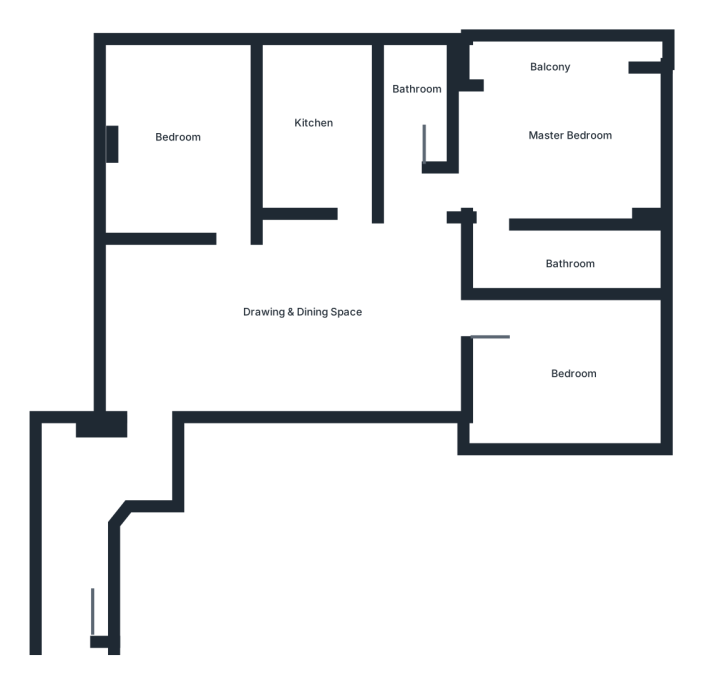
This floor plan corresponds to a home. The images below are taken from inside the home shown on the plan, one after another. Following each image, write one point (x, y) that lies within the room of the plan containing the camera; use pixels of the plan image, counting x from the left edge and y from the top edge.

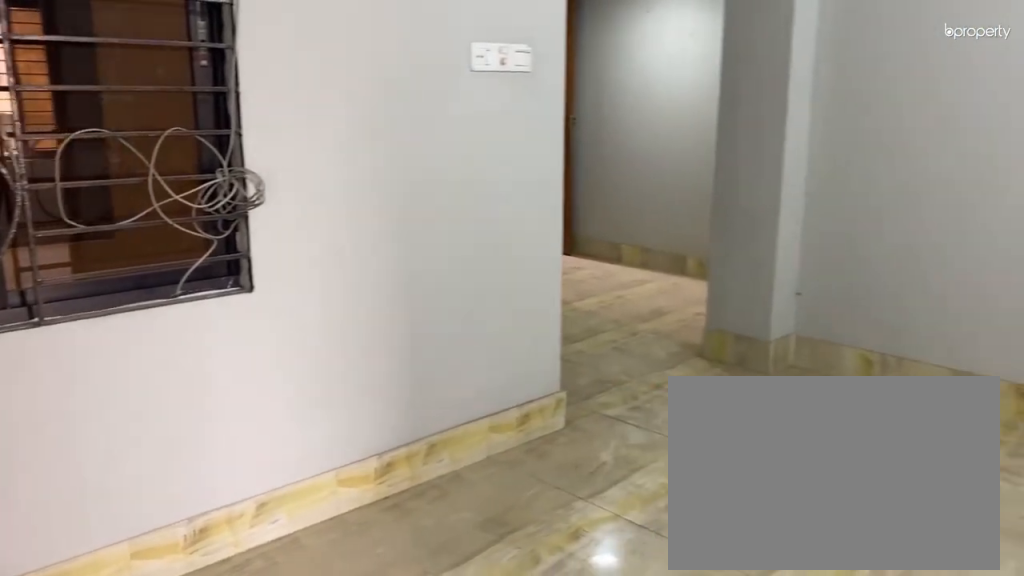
(297, 289)
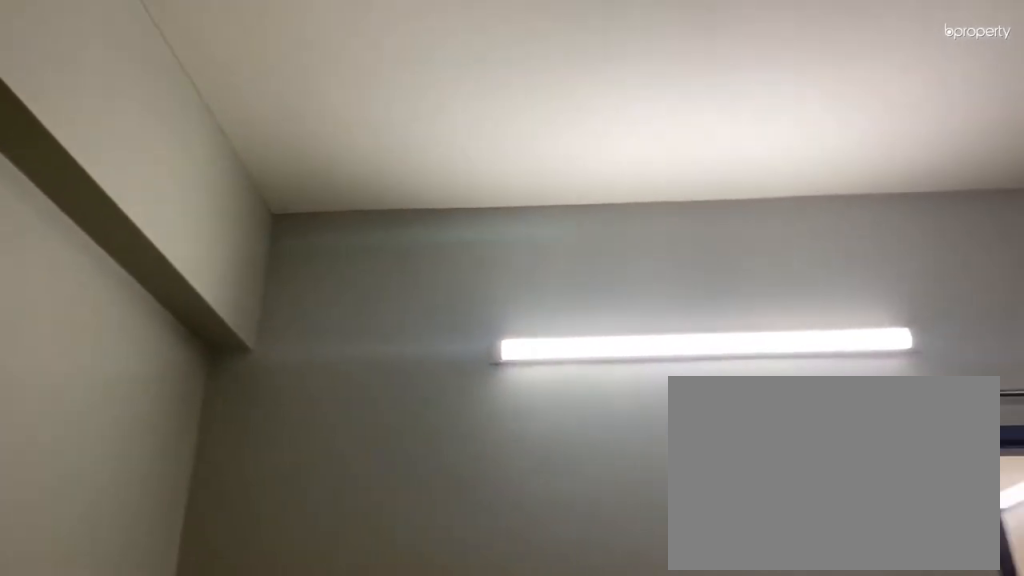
(298, 288)
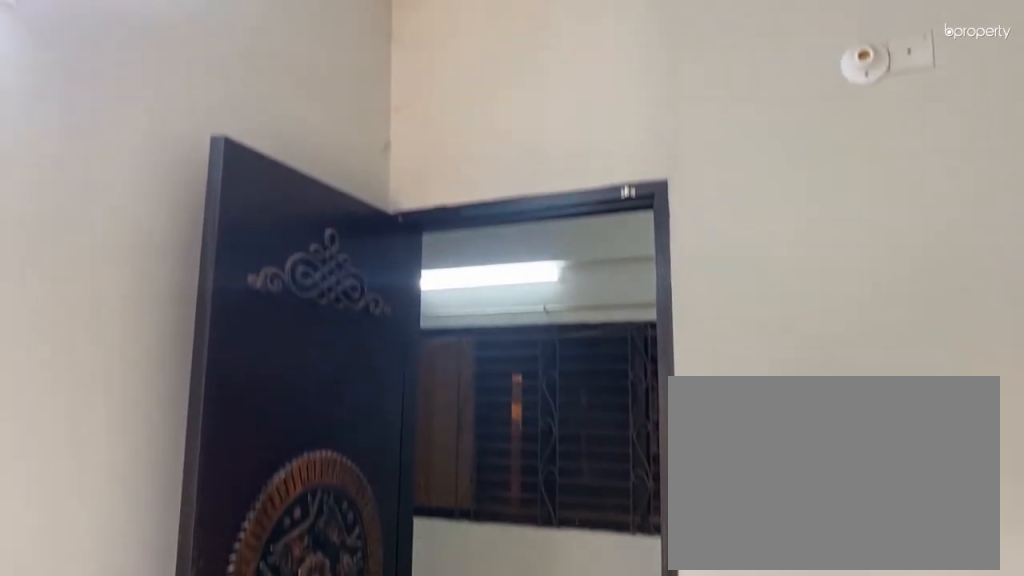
(169, 161)
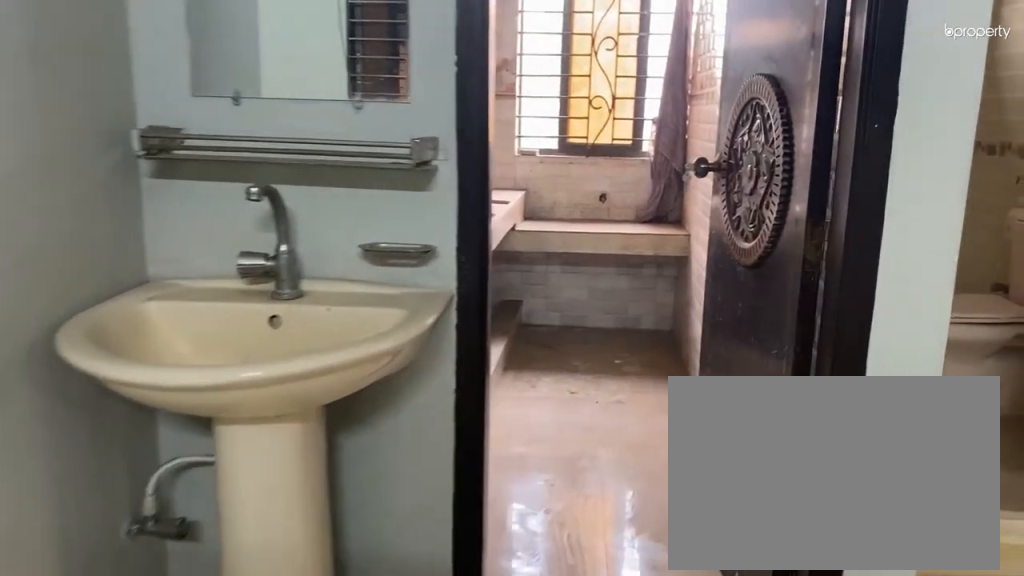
(342, 215)
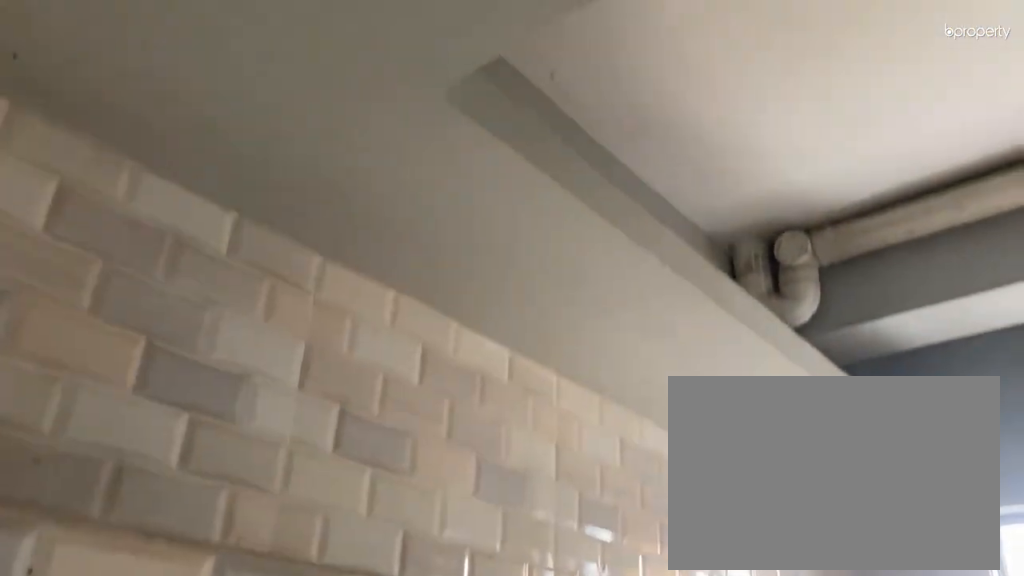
(321, 137)
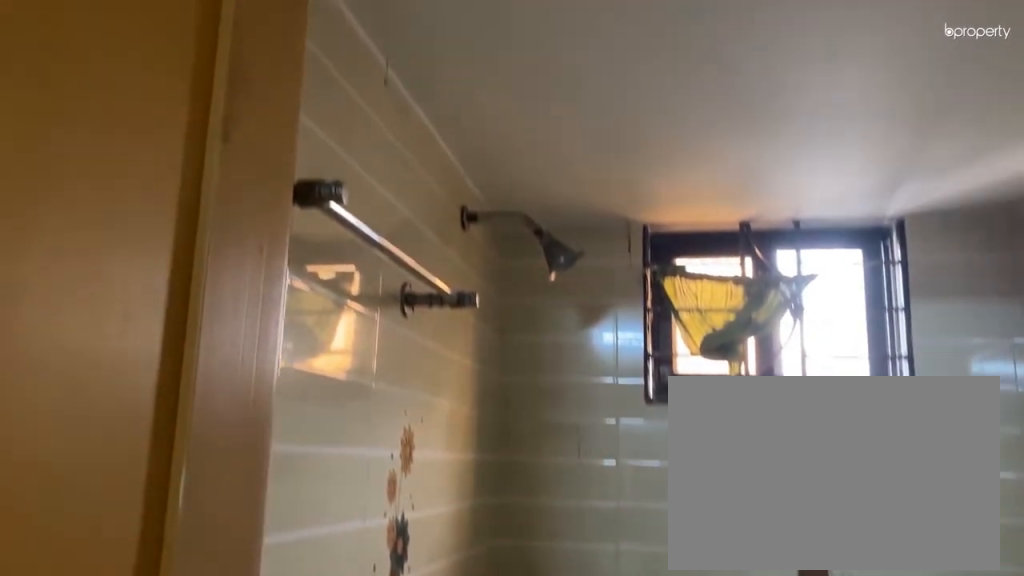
(409, 116)
